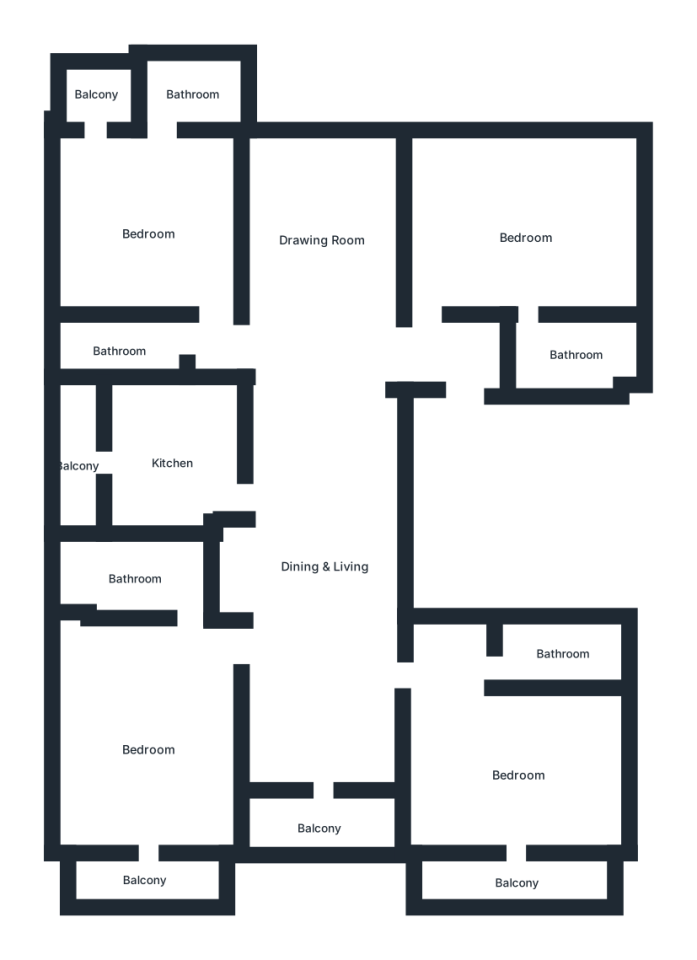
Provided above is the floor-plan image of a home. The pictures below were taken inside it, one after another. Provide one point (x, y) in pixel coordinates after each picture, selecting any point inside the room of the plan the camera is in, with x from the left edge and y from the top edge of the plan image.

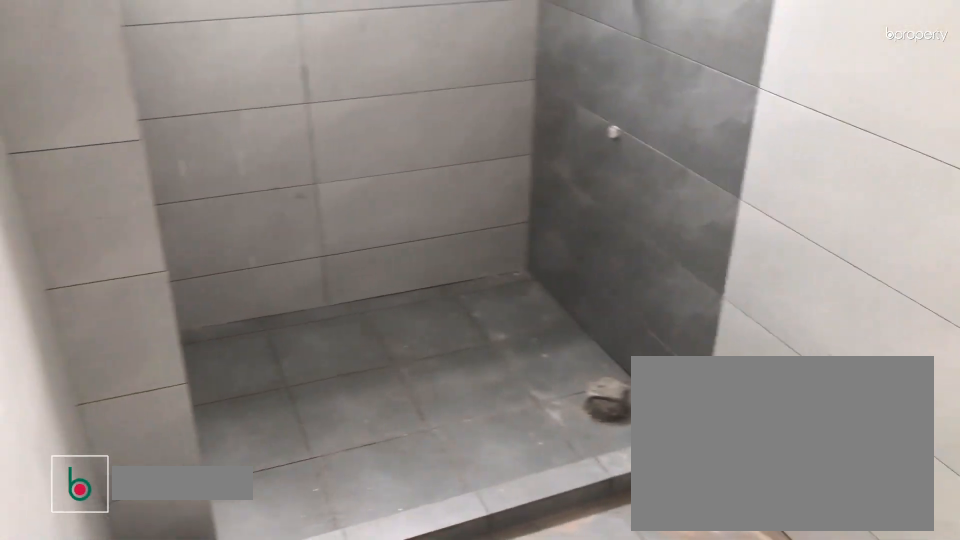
(137, 579)
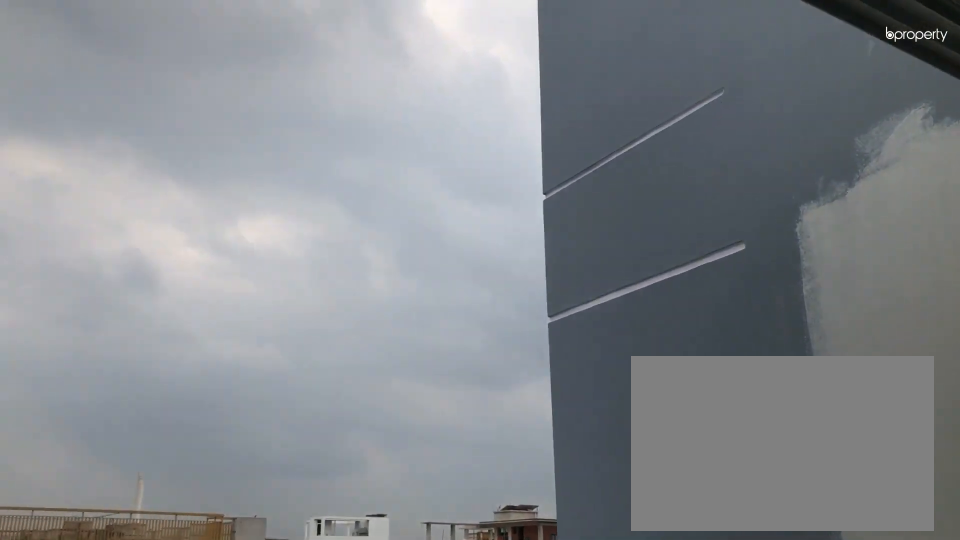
(322, 828)
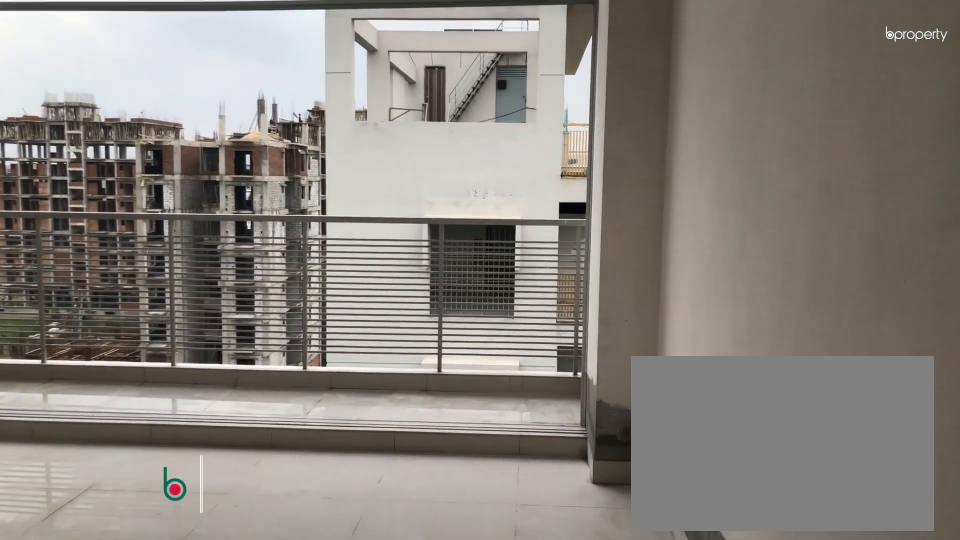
(520, 775)
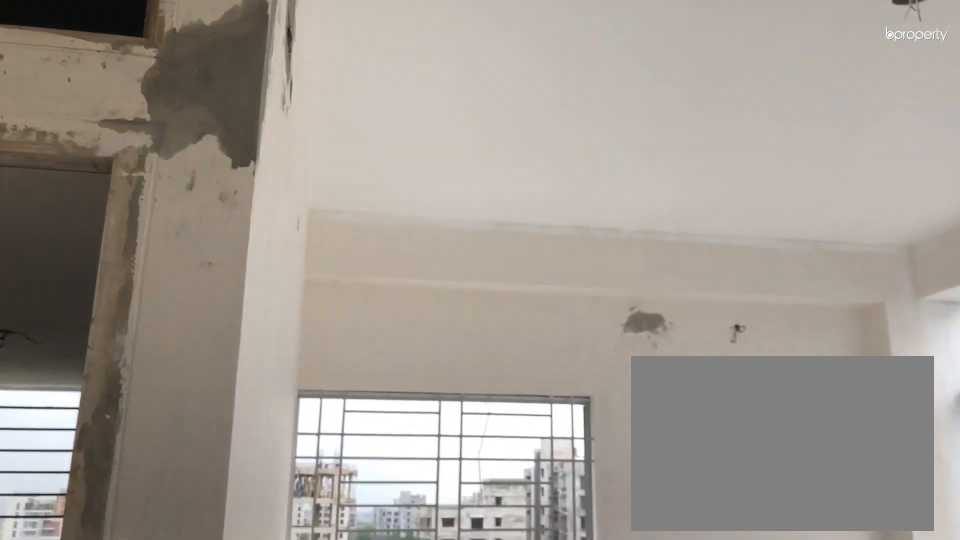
(520, 775)
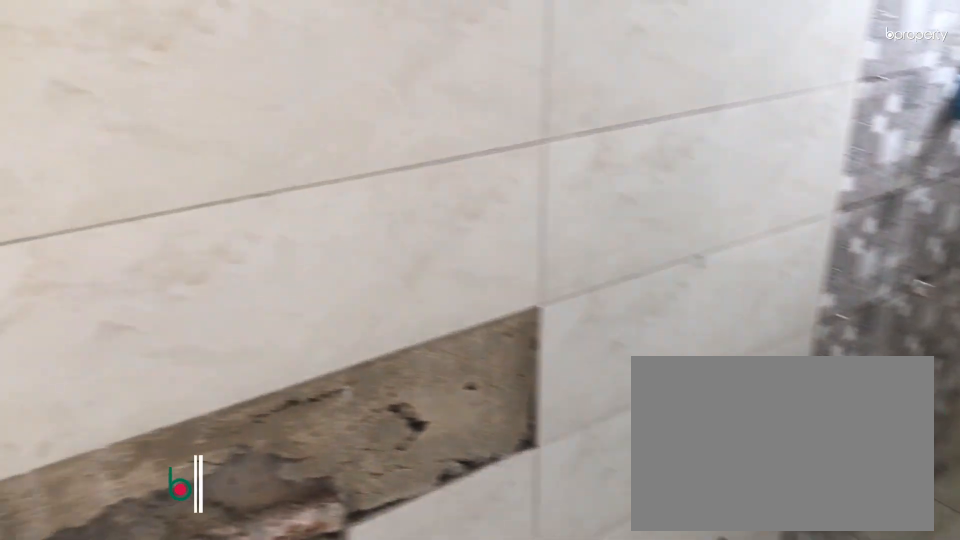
(562, 653)
